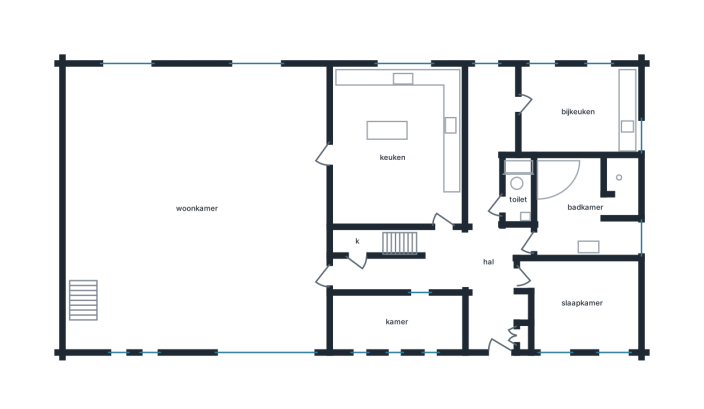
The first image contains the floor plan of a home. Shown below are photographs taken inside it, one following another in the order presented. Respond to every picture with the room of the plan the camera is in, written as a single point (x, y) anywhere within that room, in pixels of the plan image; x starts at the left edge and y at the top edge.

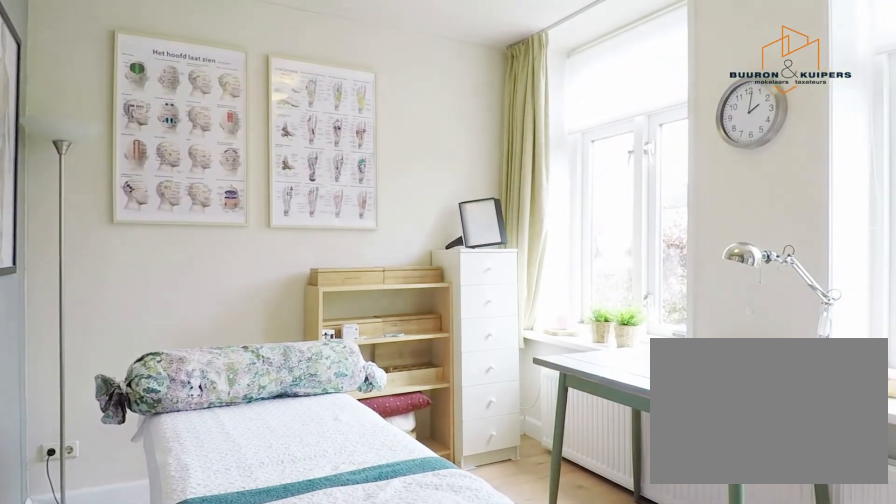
(582, 304)
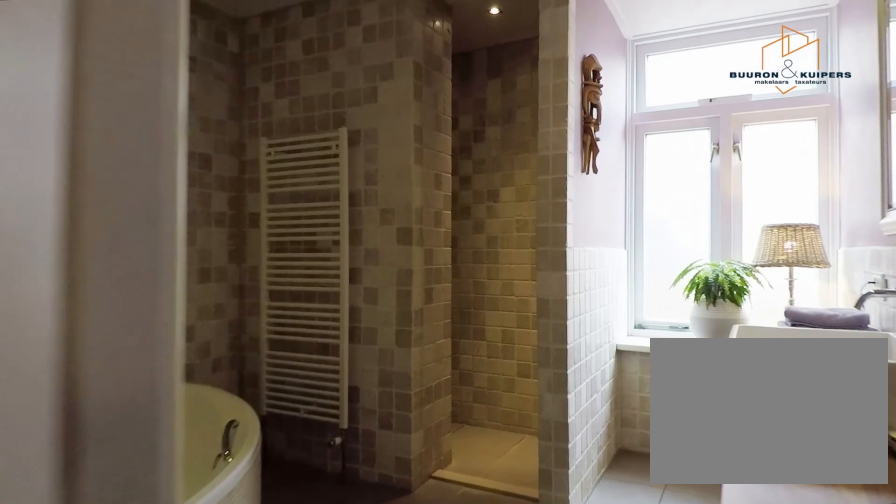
(586, 208)
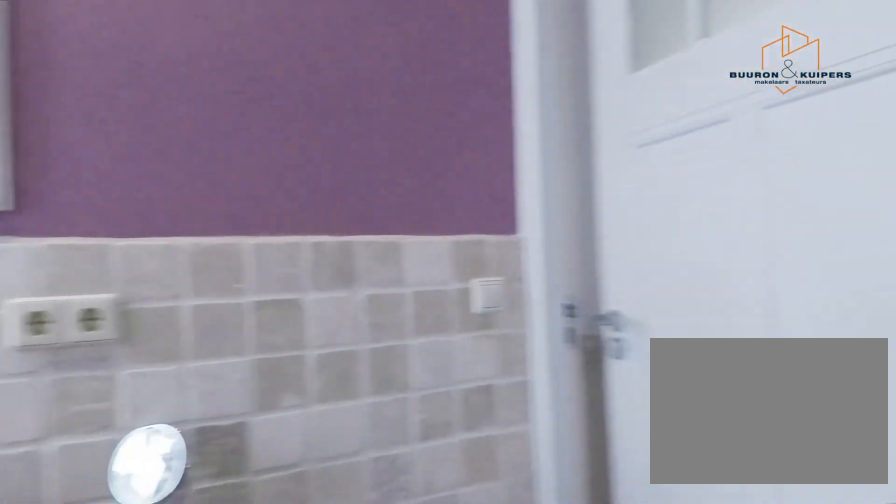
(586, 208)
